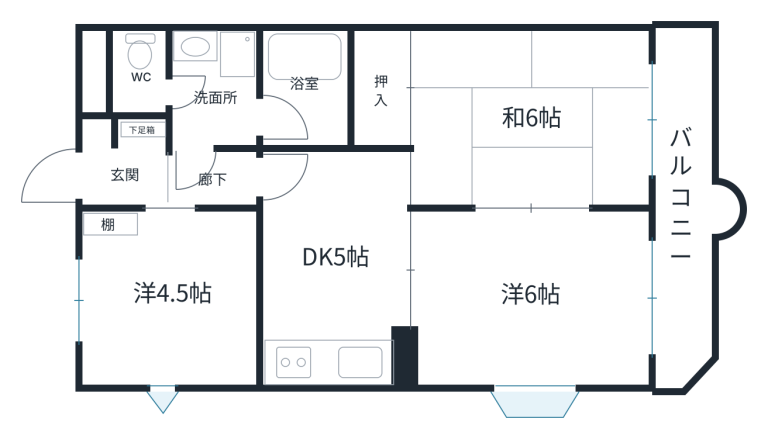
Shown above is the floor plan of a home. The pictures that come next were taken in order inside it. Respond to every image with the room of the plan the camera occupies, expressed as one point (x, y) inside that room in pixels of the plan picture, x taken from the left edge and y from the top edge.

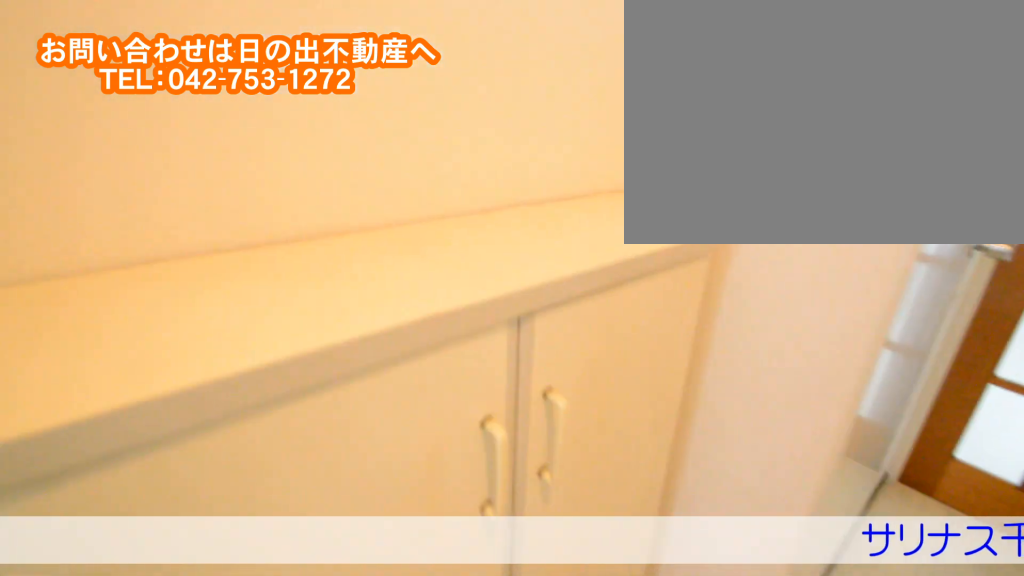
(154, 174)
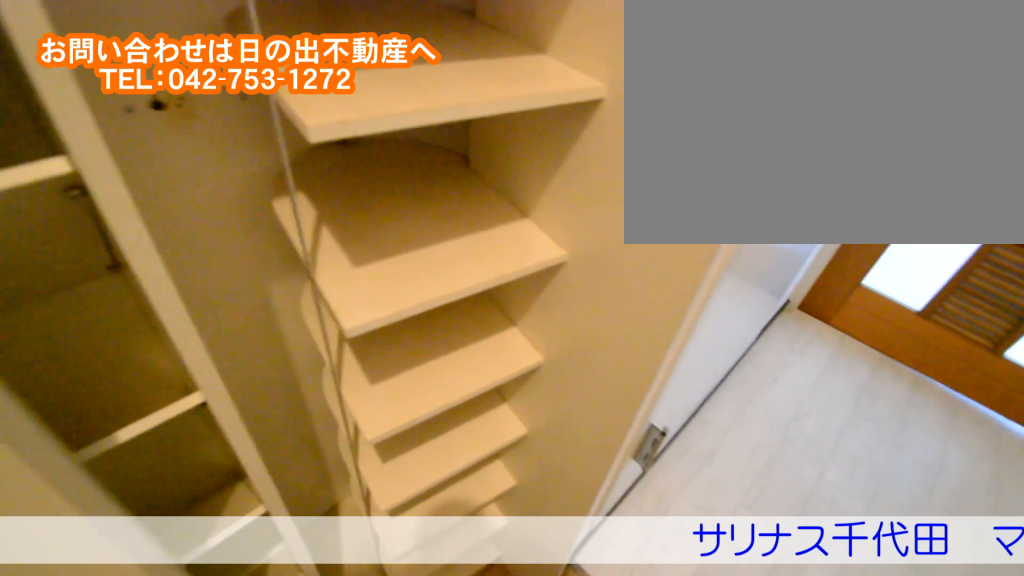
(154, 174)
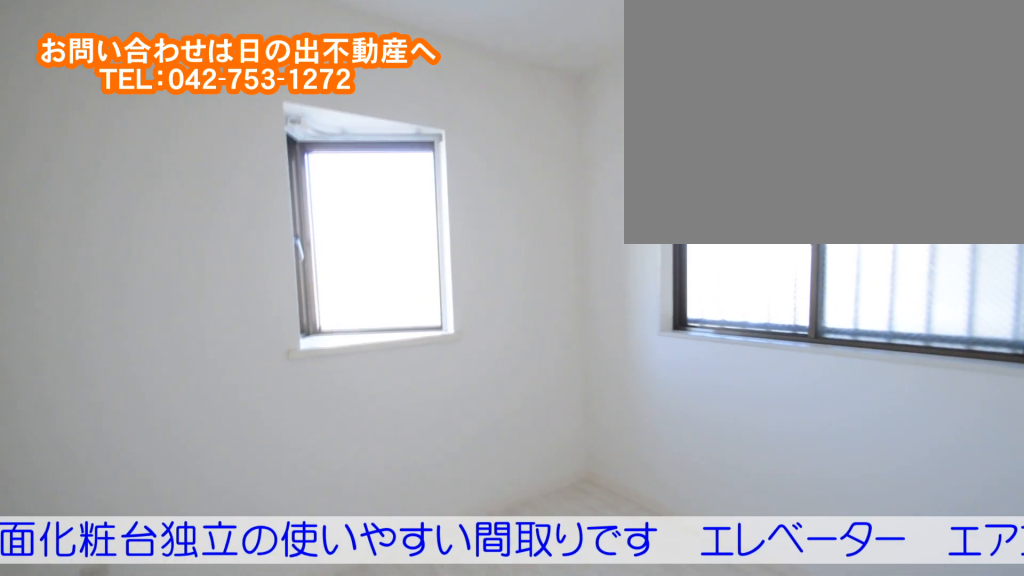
(171, 331)
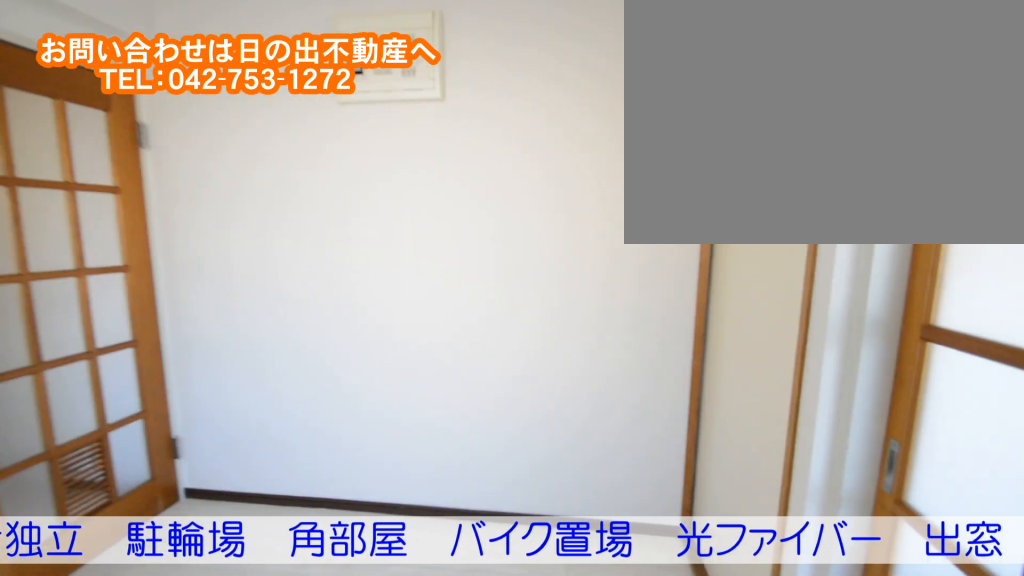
(344, 291)
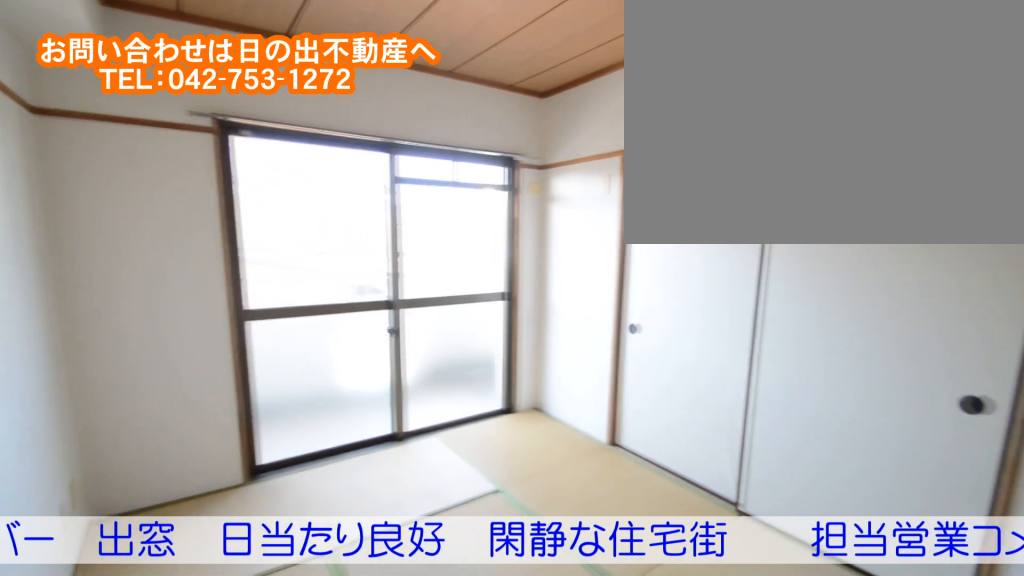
(526, 151)
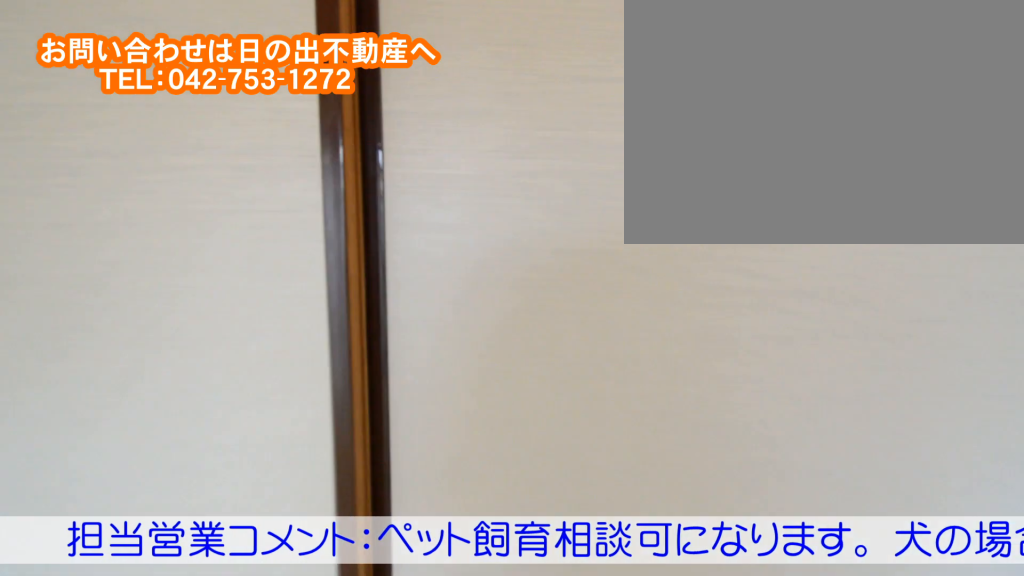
(526, 151)
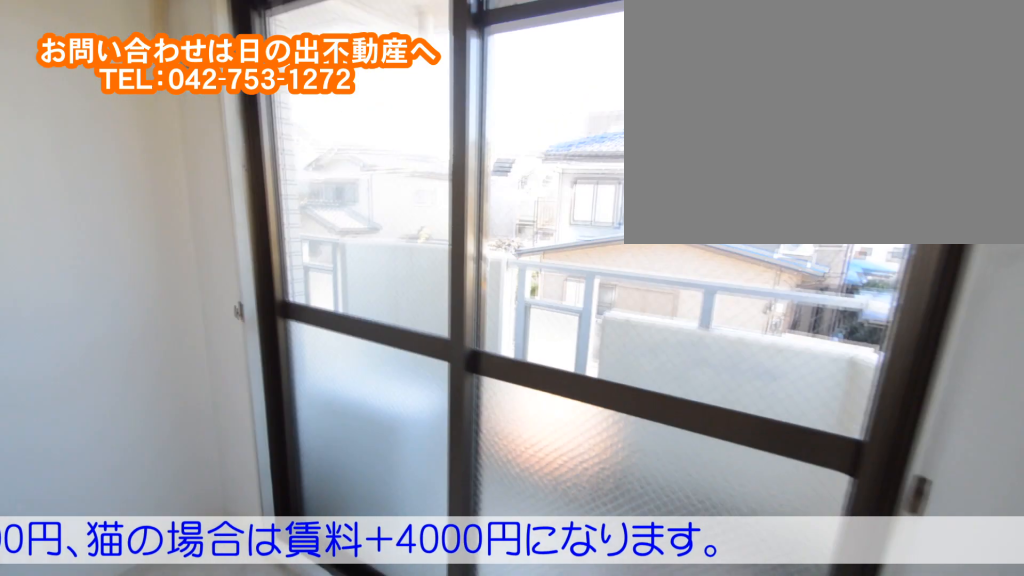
(538, 319)
